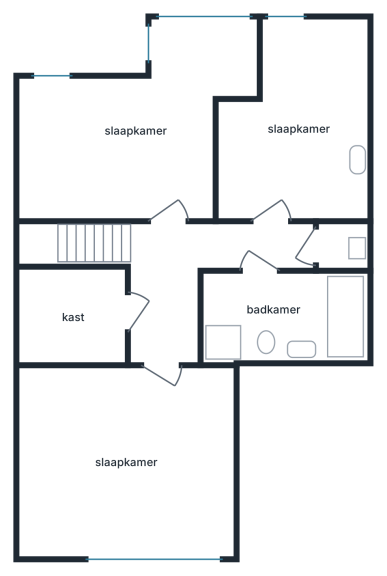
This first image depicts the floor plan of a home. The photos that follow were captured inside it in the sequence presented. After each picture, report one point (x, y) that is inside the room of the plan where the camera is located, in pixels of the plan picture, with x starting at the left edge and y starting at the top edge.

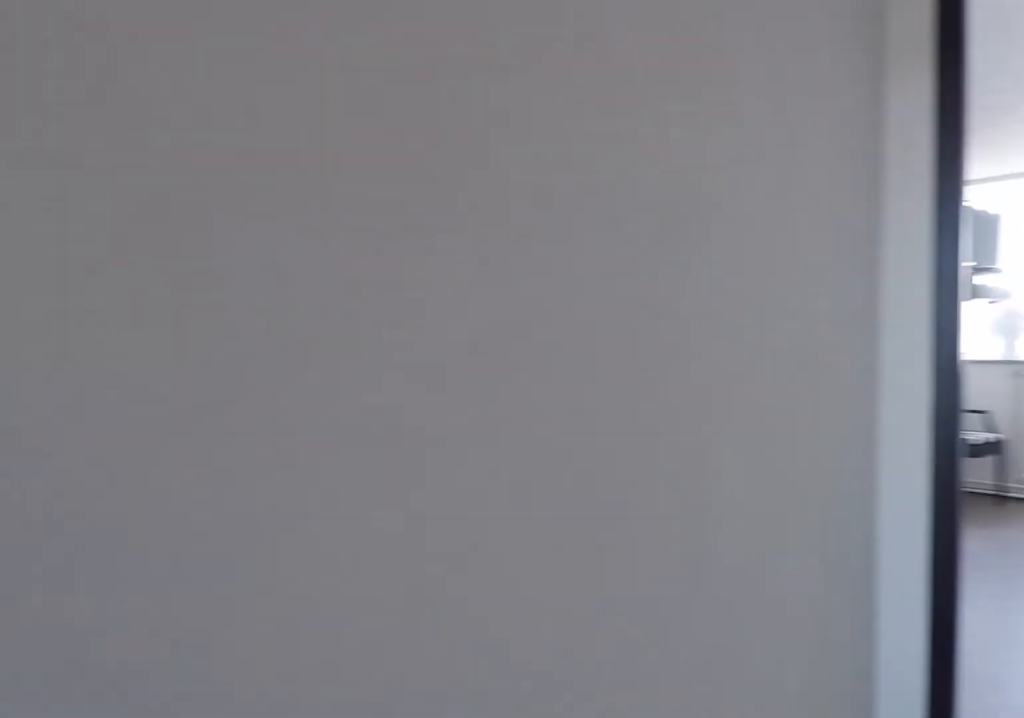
(163, 334)
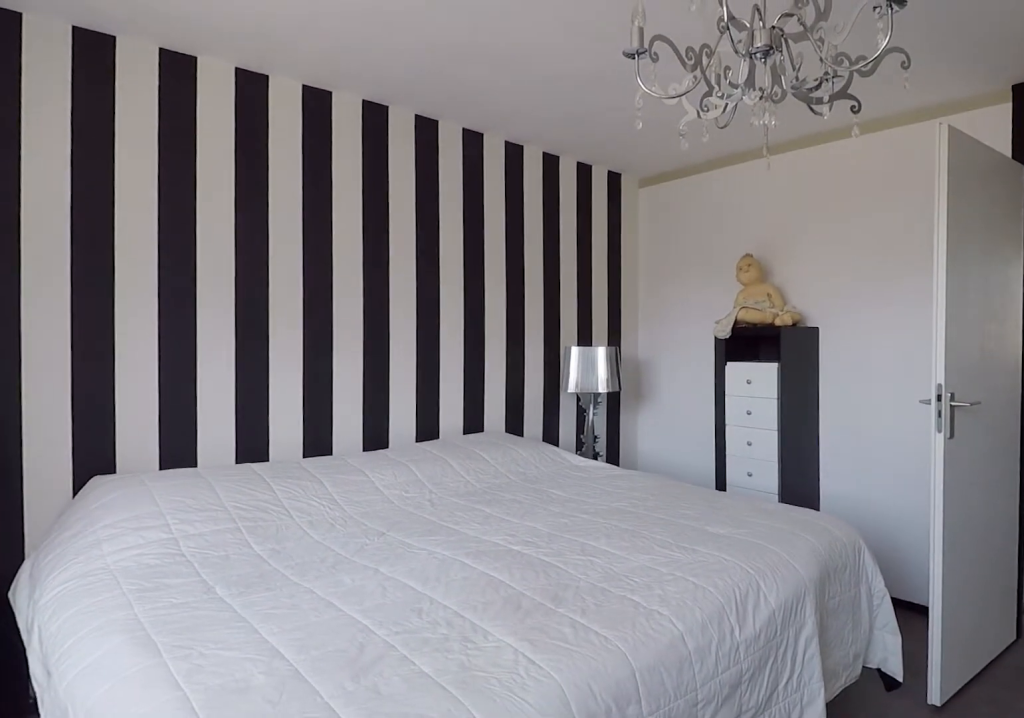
(125, 463)
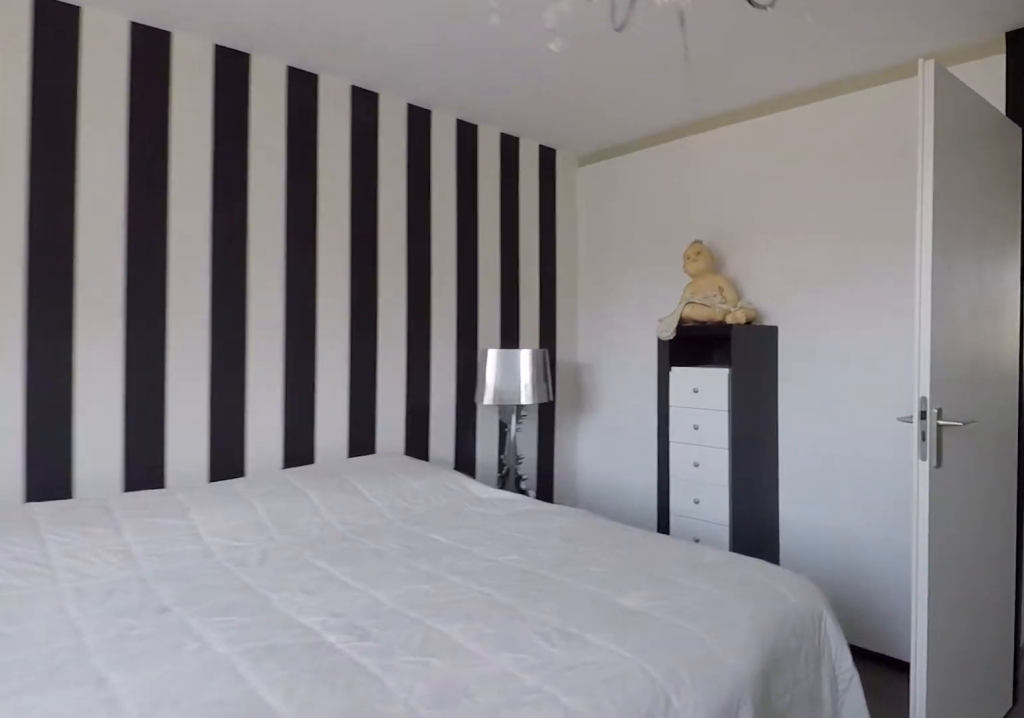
(125, 463)
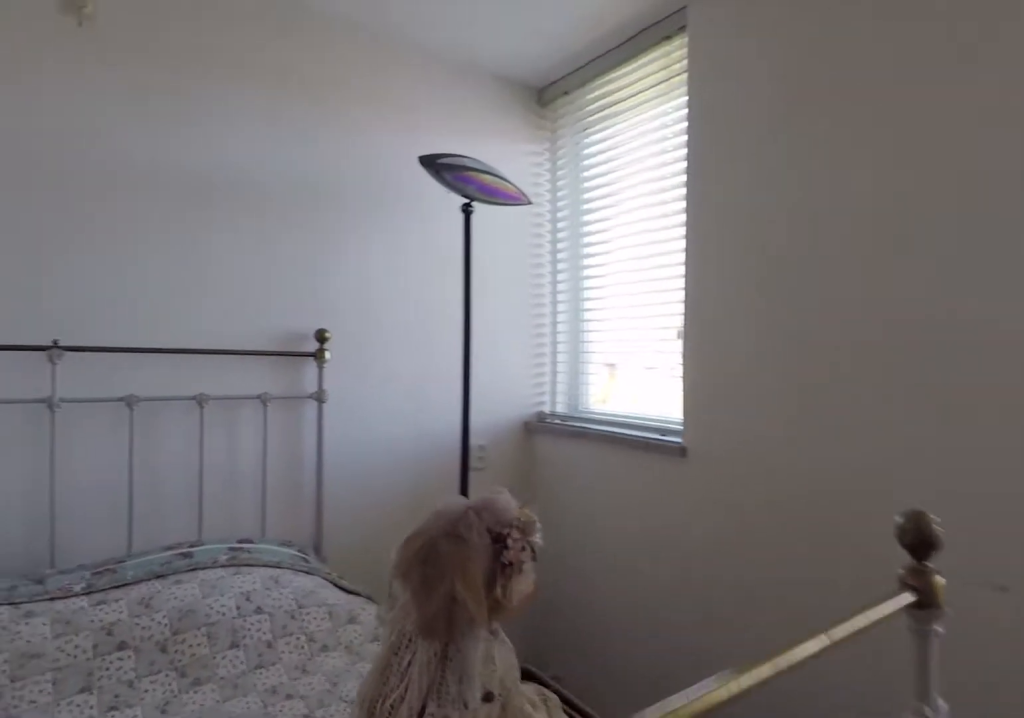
(77, 152)
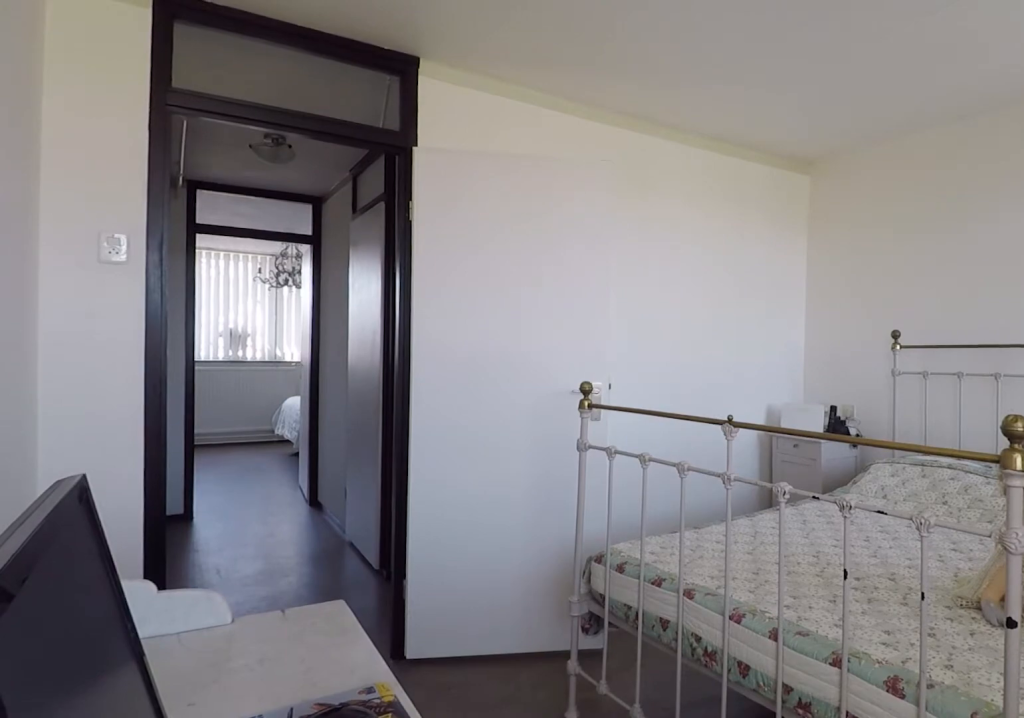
(77, 152)
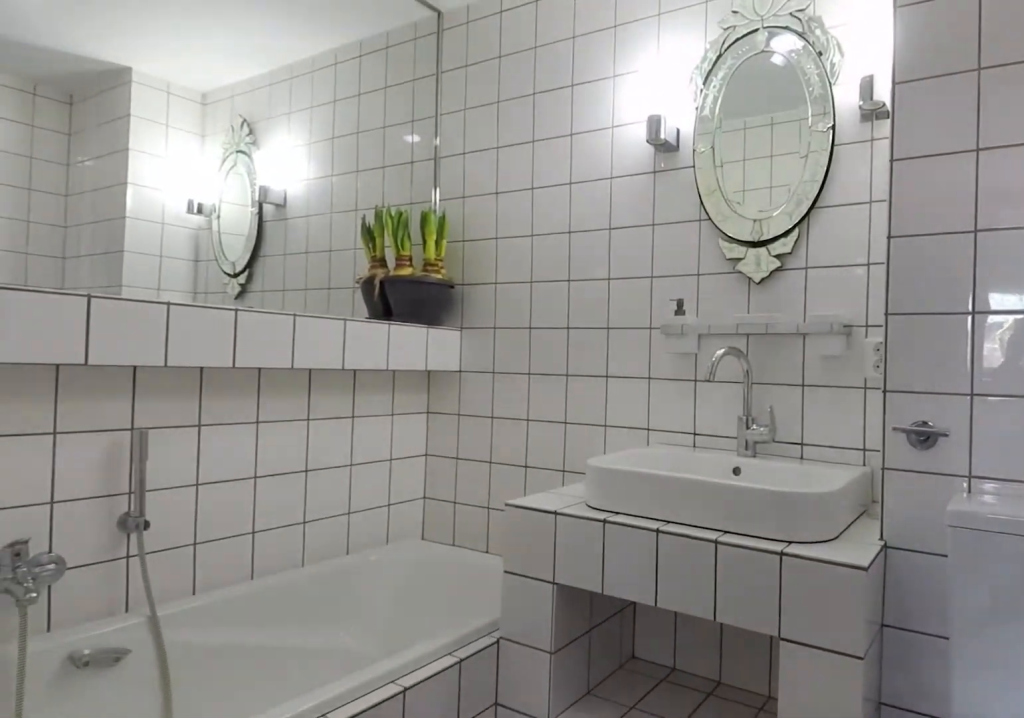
(308, 315)
